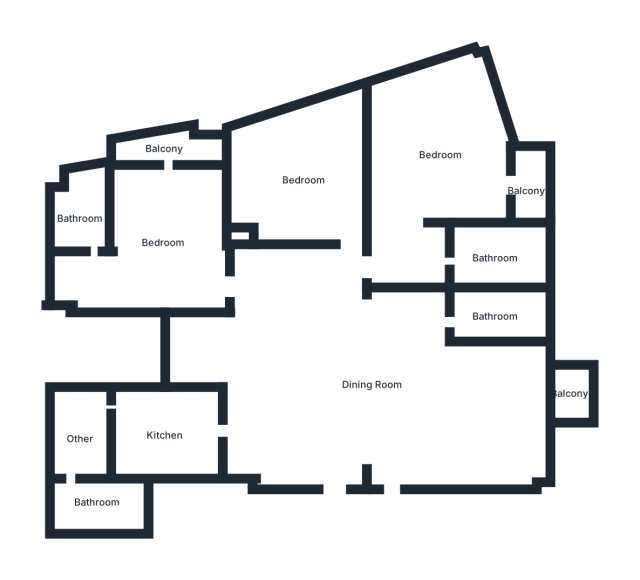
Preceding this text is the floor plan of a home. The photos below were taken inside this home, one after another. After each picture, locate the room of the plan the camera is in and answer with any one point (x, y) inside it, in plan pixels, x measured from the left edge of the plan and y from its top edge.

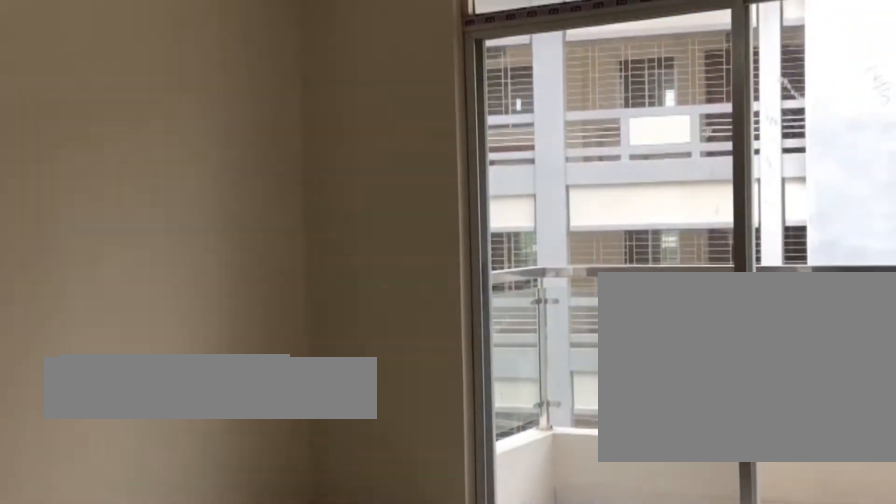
(162, 243)
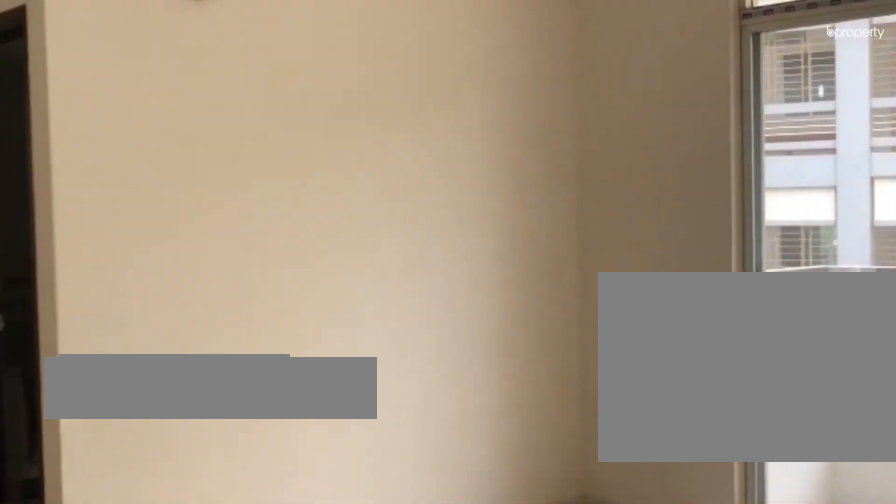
(162, 243)
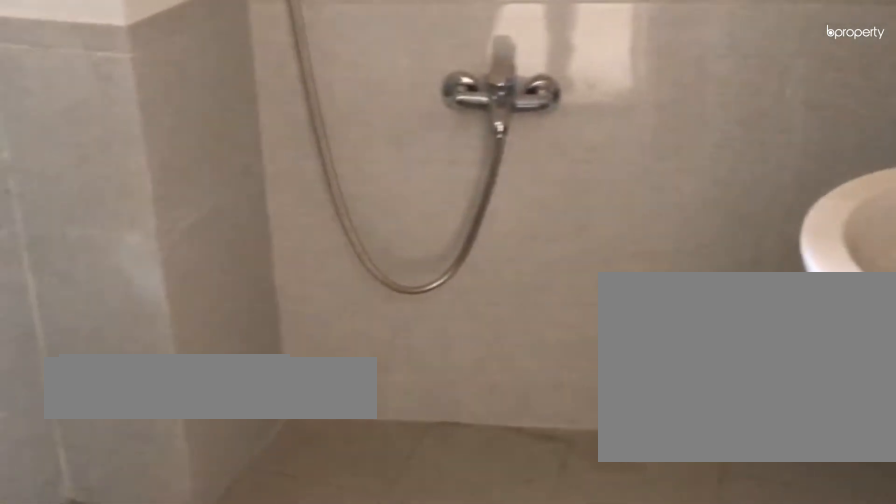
(80, 218)
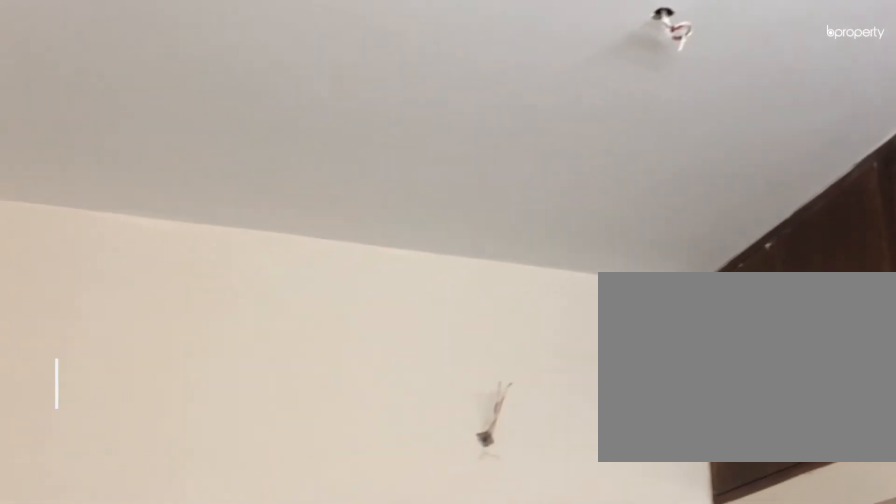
(162, 435)
